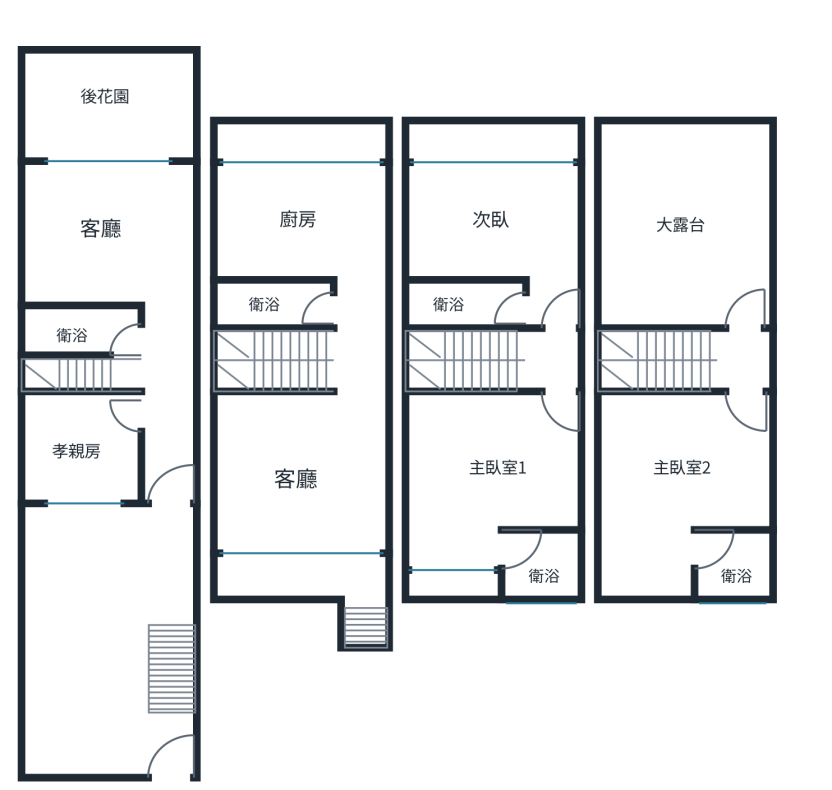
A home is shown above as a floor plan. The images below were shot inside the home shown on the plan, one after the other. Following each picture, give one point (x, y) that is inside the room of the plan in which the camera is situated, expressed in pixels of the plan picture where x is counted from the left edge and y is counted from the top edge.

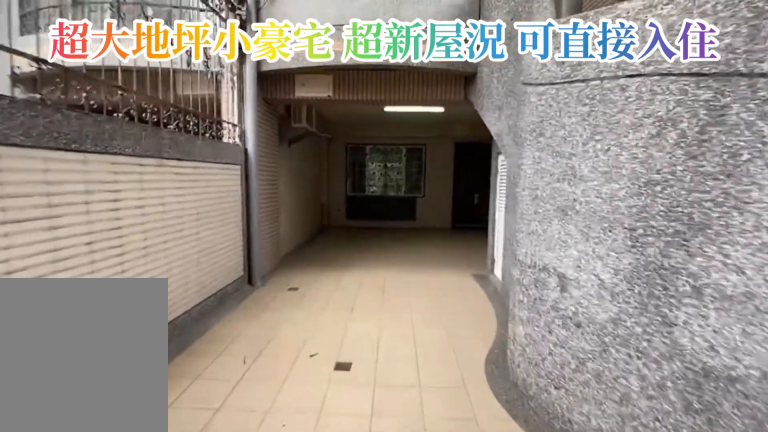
(87, 706)
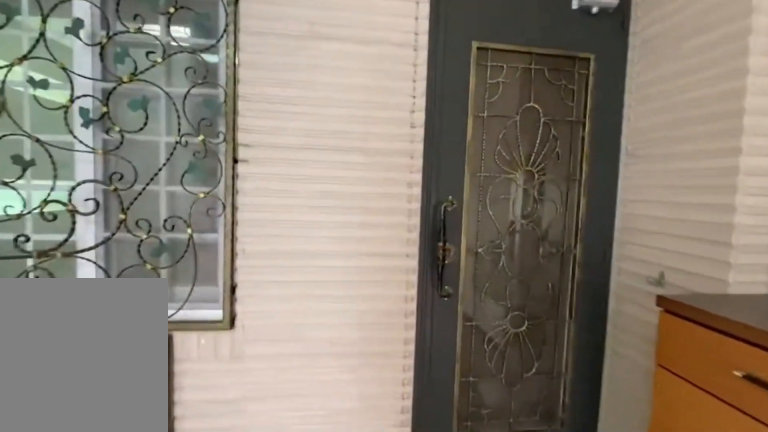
(88, 708)
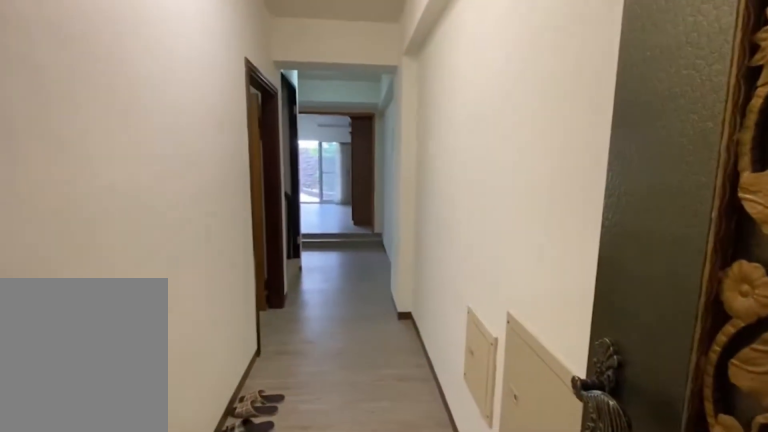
(168, 386)
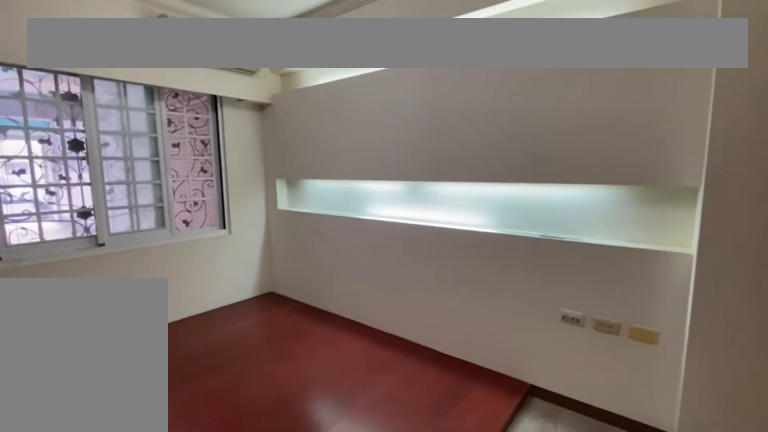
(88, 449)
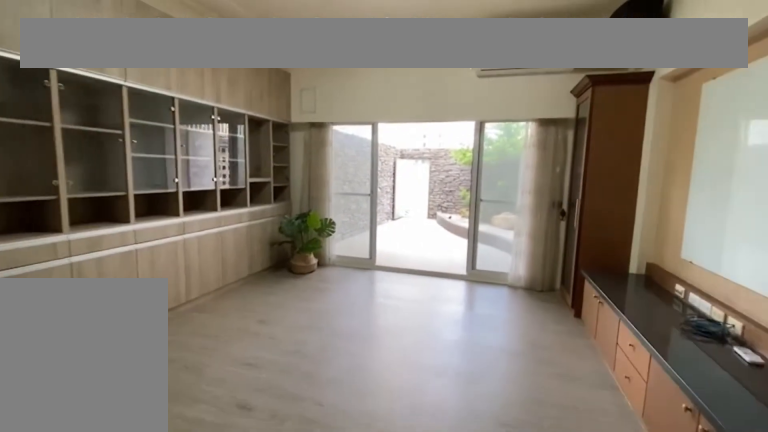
(101, 233)
